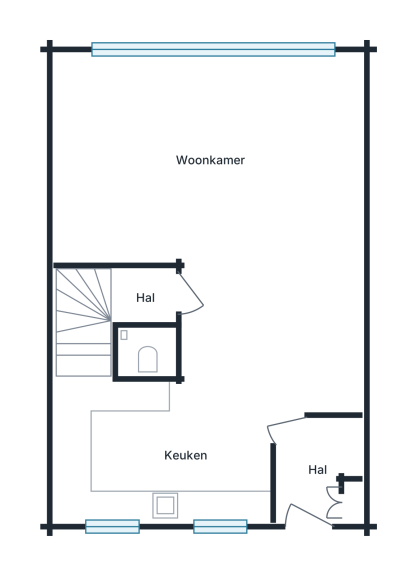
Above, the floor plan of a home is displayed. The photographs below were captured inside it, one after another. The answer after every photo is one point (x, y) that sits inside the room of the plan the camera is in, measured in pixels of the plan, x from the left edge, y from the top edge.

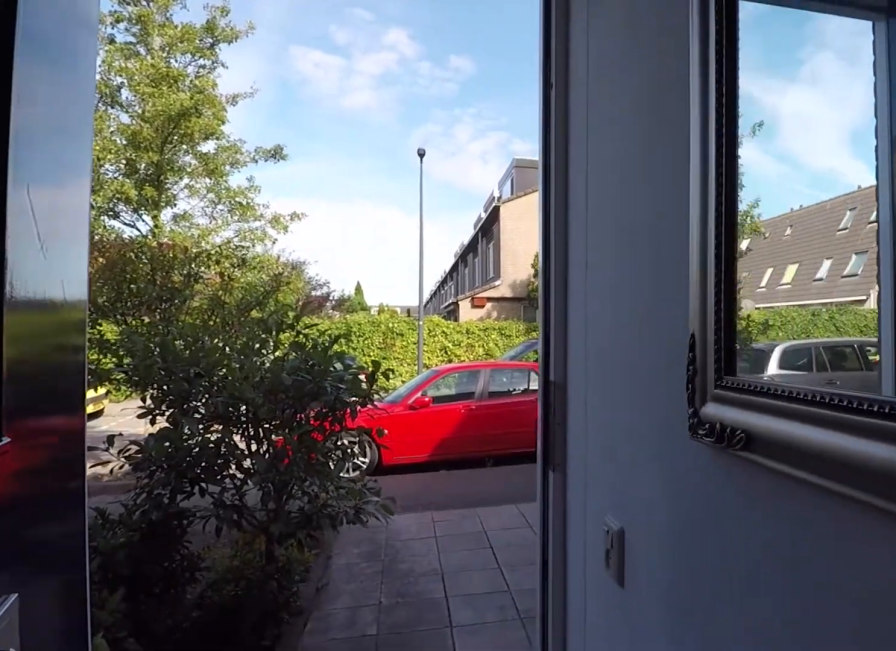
(316, 469)
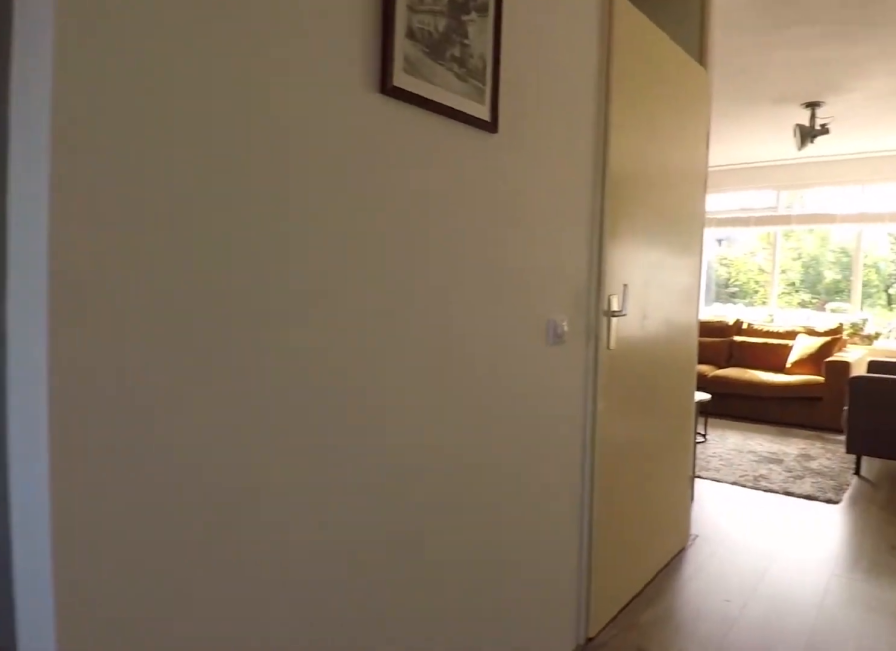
(136, 153)
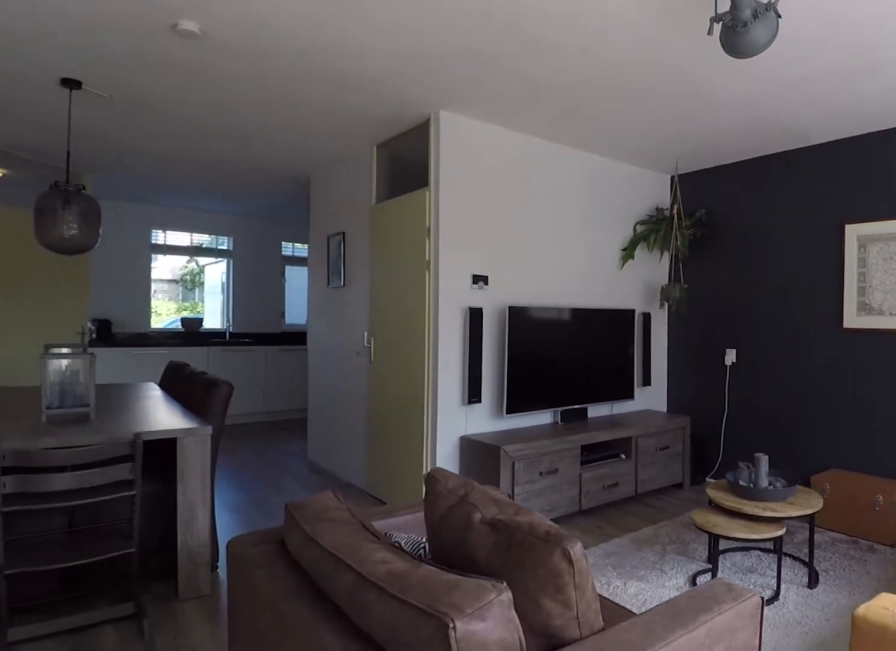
(136, 153)
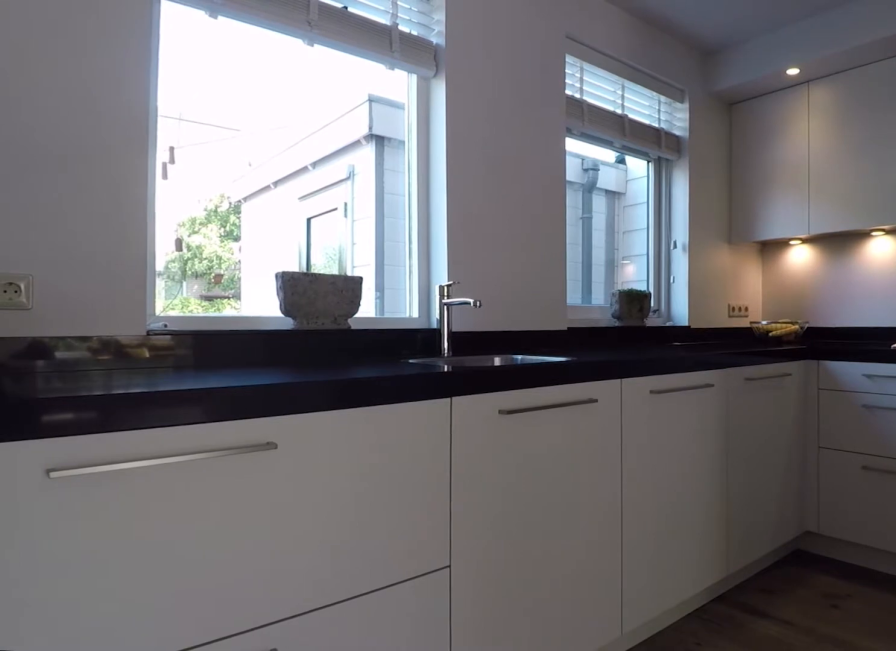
(155, 456)
